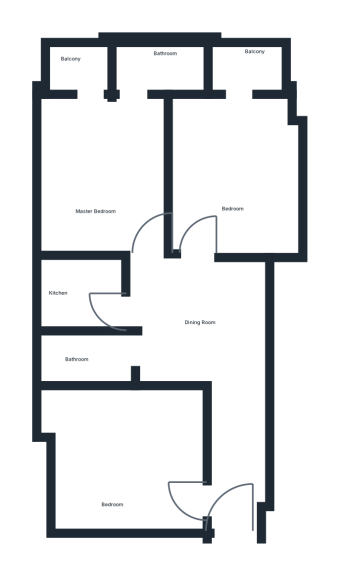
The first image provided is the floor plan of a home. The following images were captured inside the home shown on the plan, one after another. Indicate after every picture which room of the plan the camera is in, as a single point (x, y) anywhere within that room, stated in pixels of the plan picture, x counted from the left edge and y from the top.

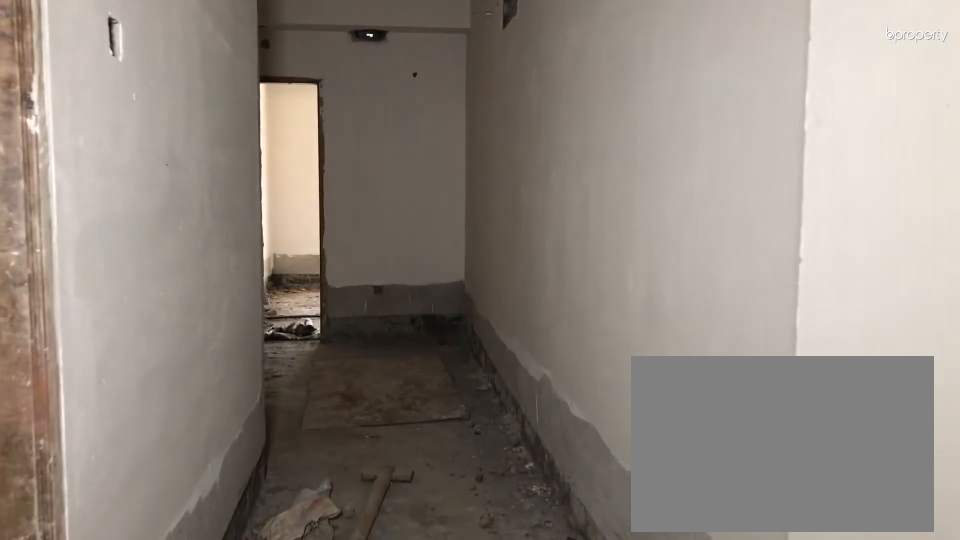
(237, 452)
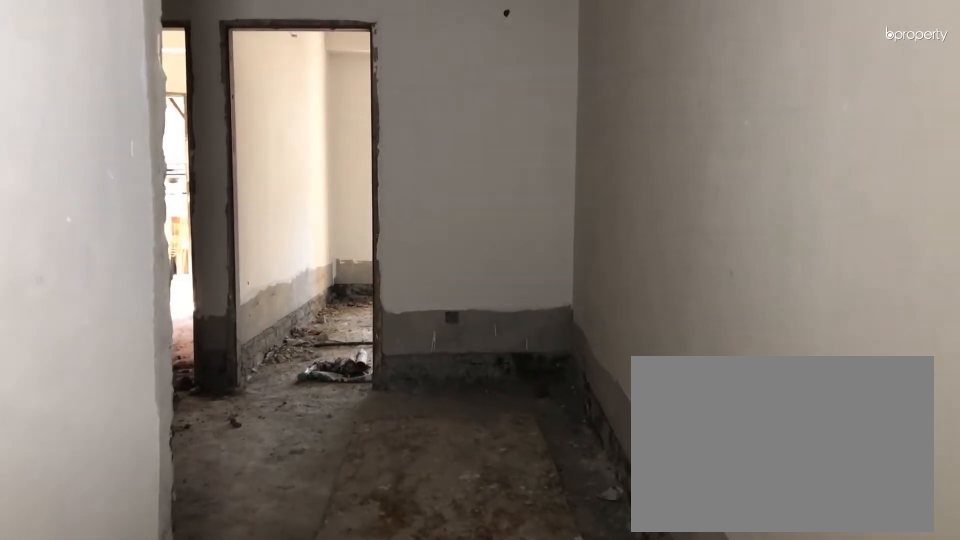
(237, 452)
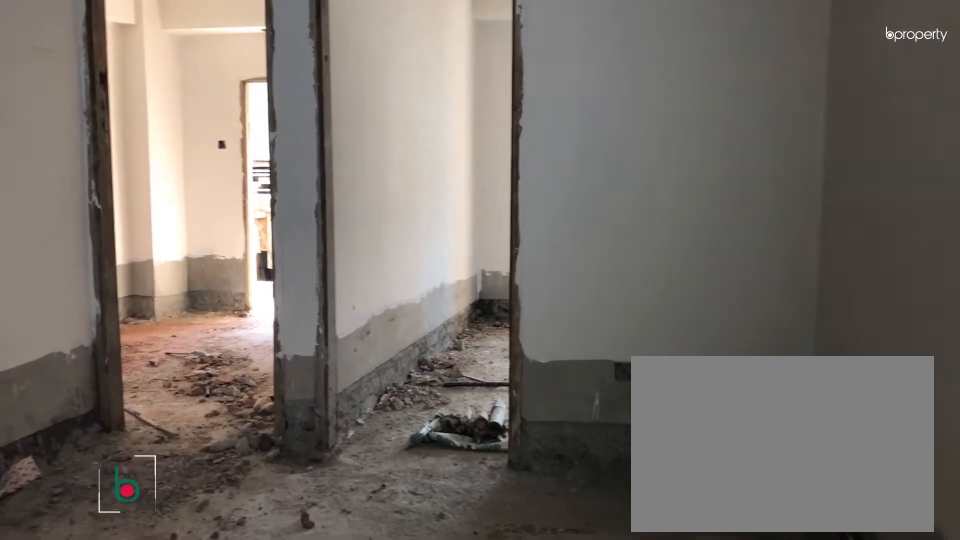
(207, 314)
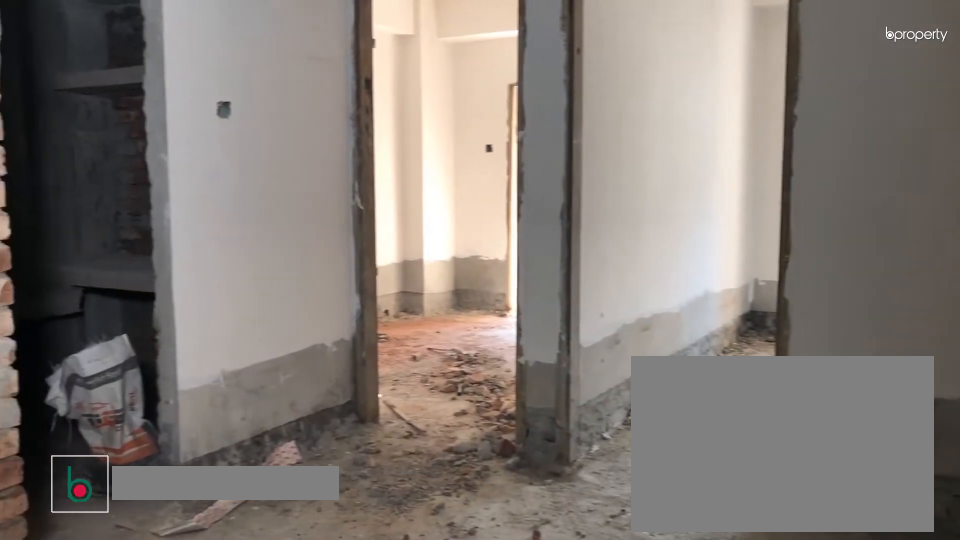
(207, 314)
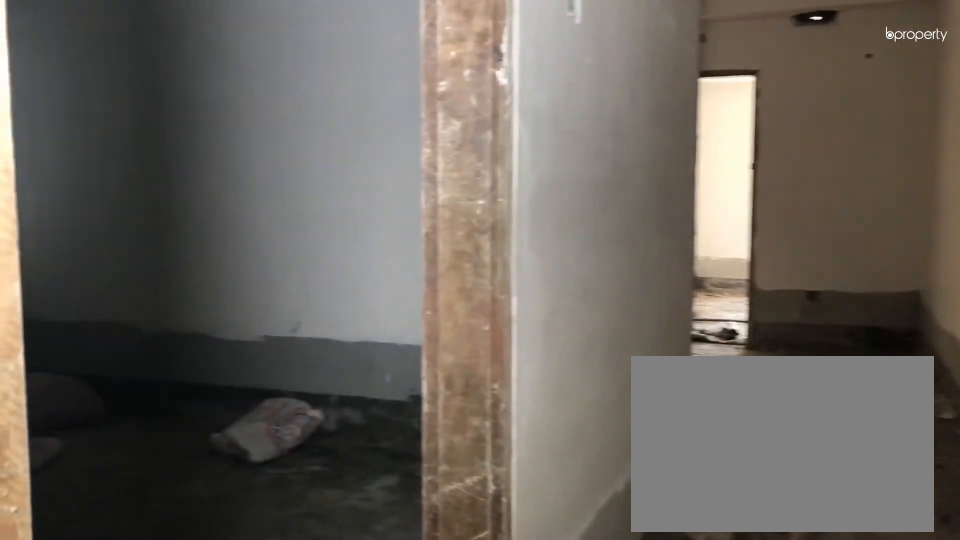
(191, 498)
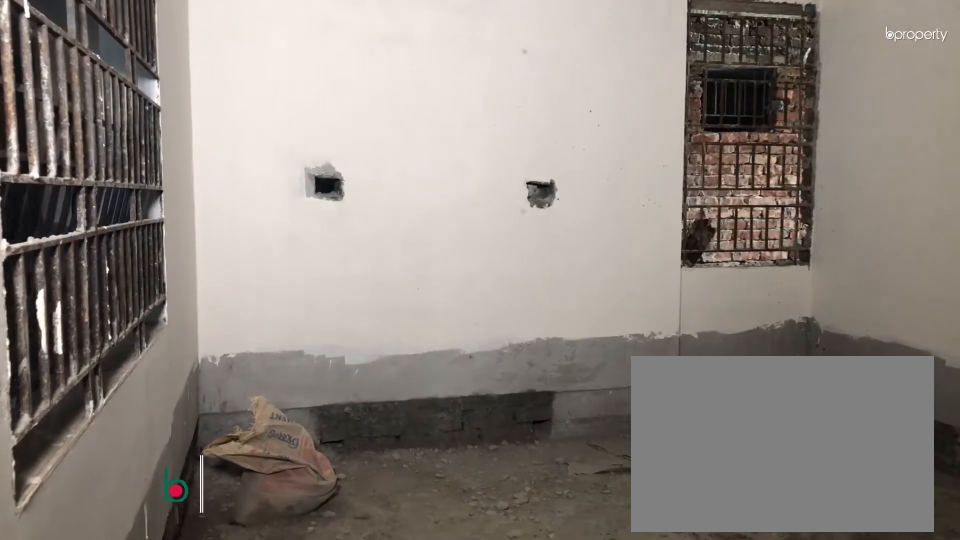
(115, 465)
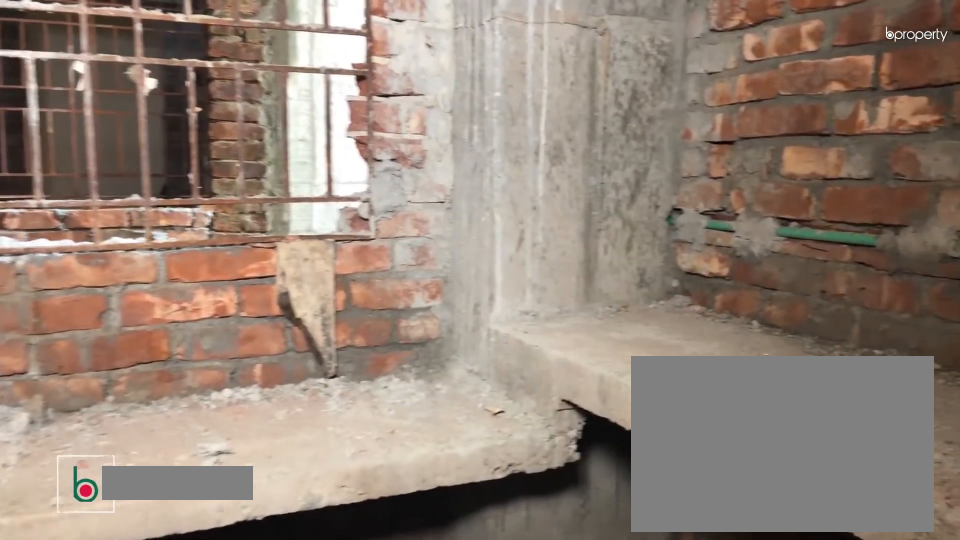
(71, 292)
